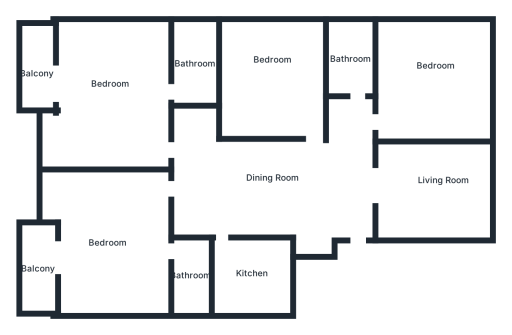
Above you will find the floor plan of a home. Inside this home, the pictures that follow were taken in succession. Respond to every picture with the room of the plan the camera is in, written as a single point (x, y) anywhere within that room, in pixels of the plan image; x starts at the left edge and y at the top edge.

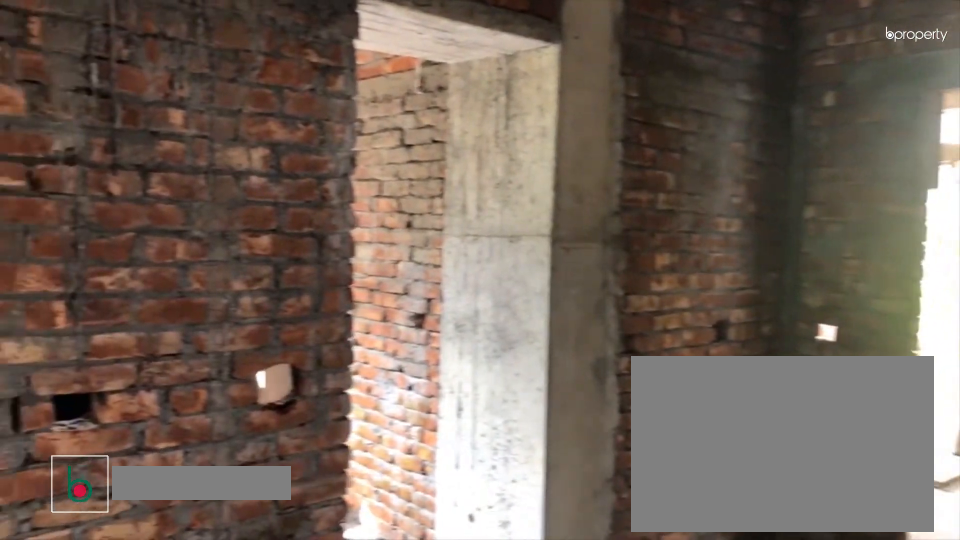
(259, 176)
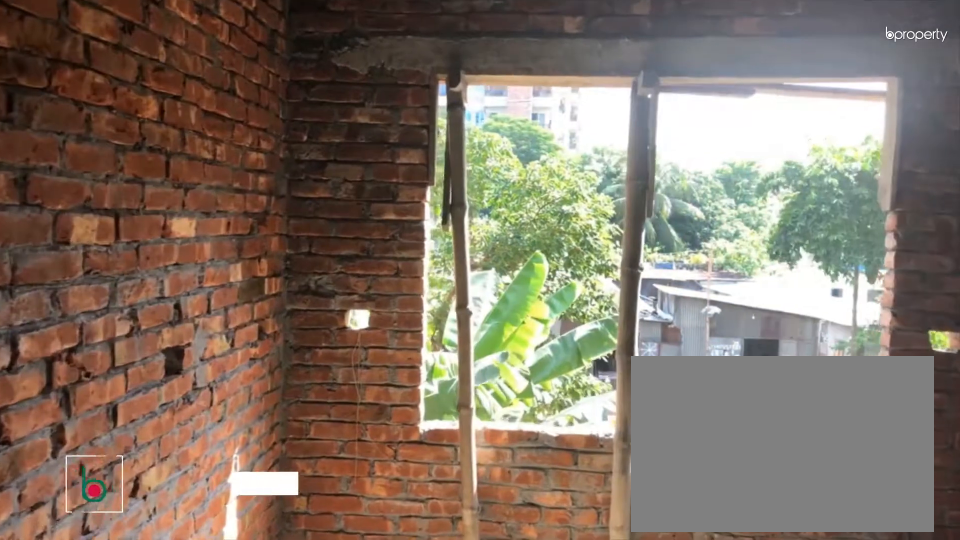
(432, 174)
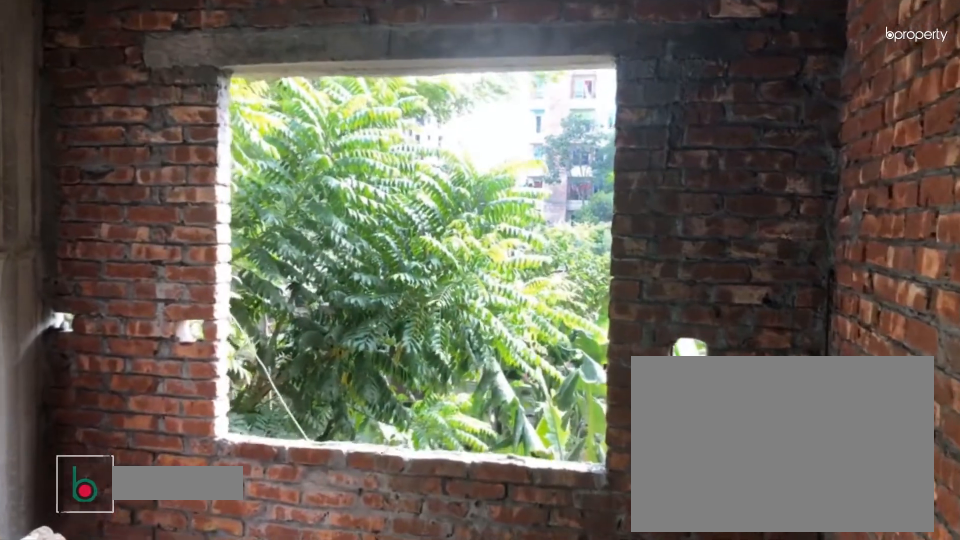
(440, 79)
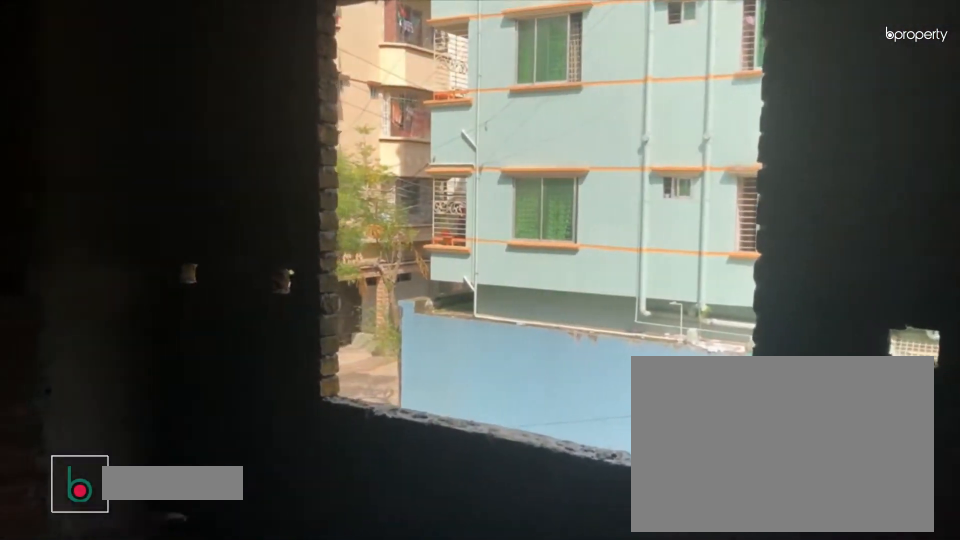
(274, 64)
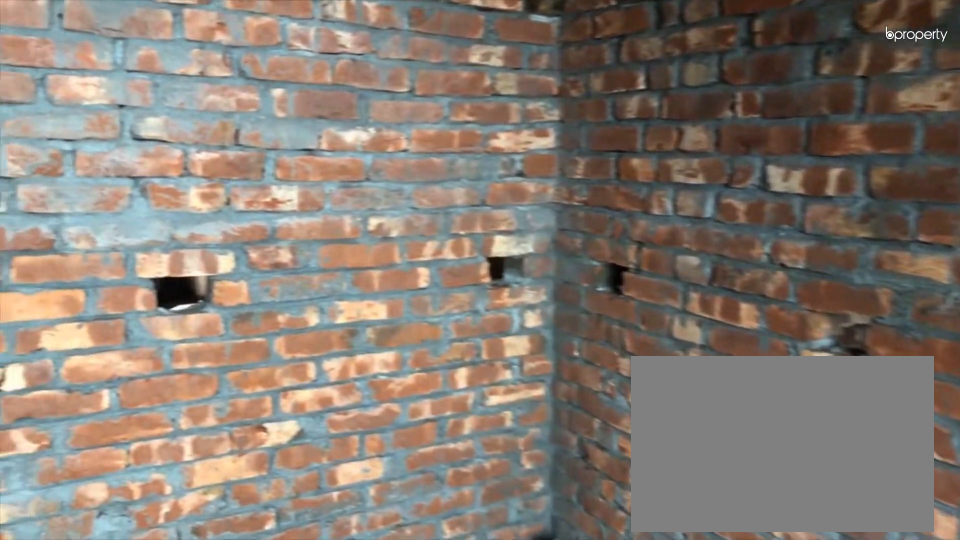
(274, 64)
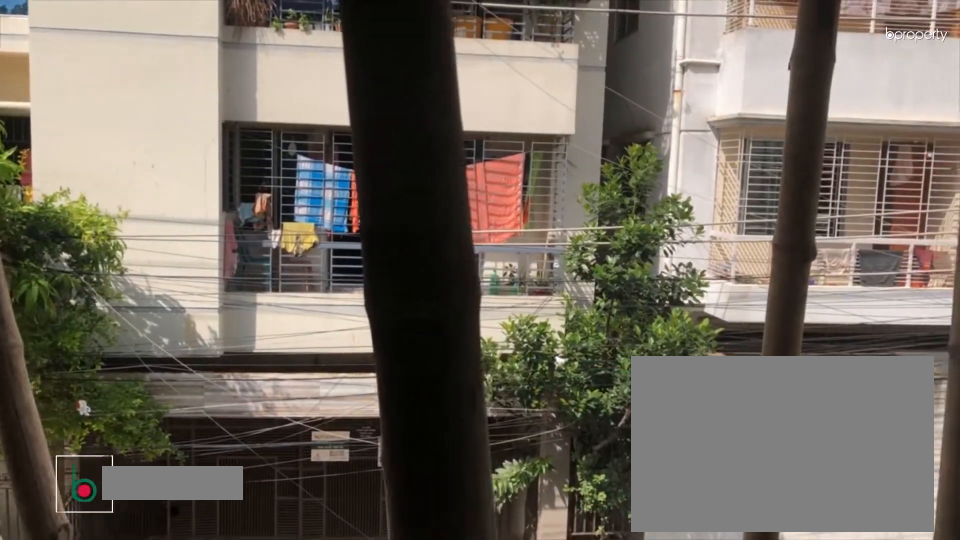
(40, 67)
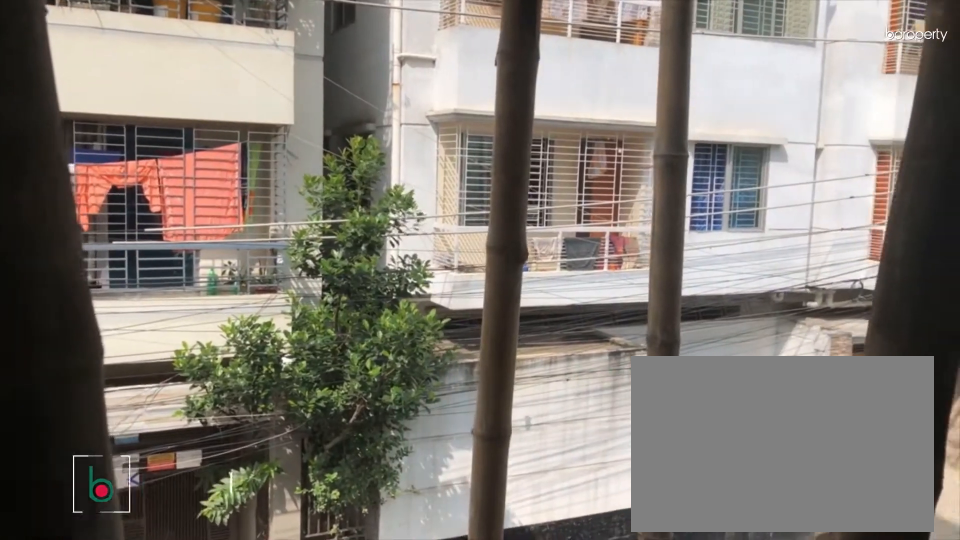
(40, 67)
